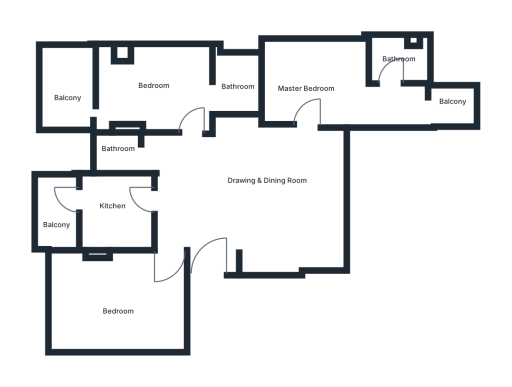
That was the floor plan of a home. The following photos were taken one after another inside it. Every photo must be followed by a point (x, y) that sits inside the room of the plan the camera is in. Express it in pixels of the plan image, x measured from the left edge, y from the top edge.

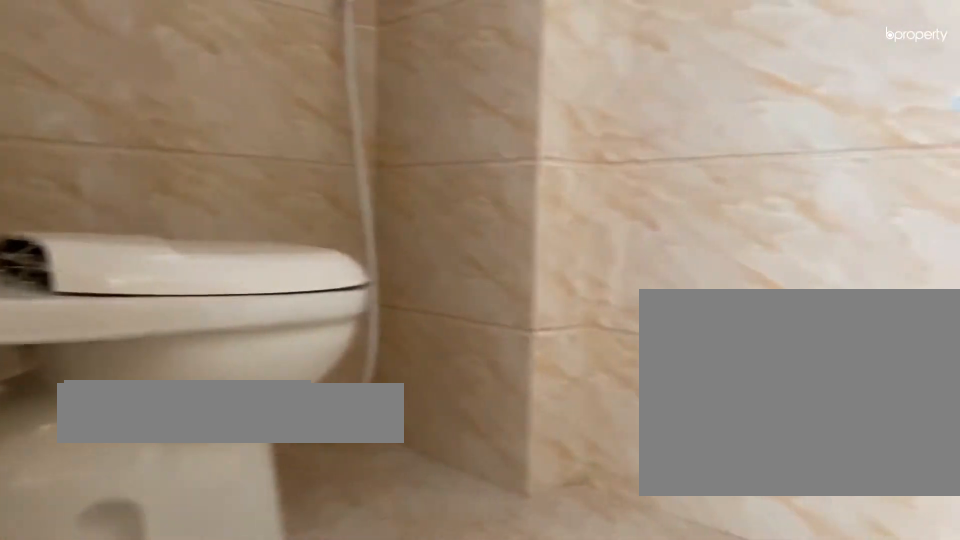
(231, 85)
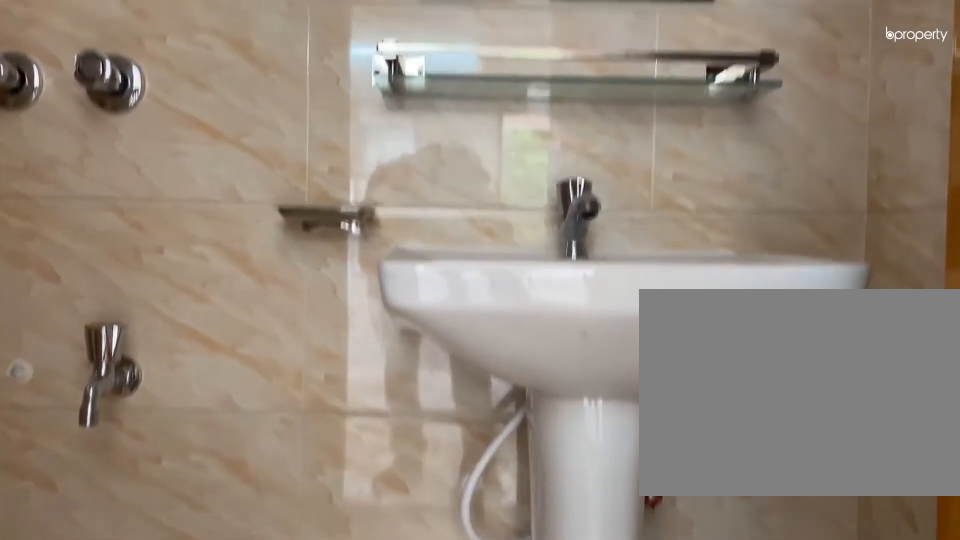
(231, 85)
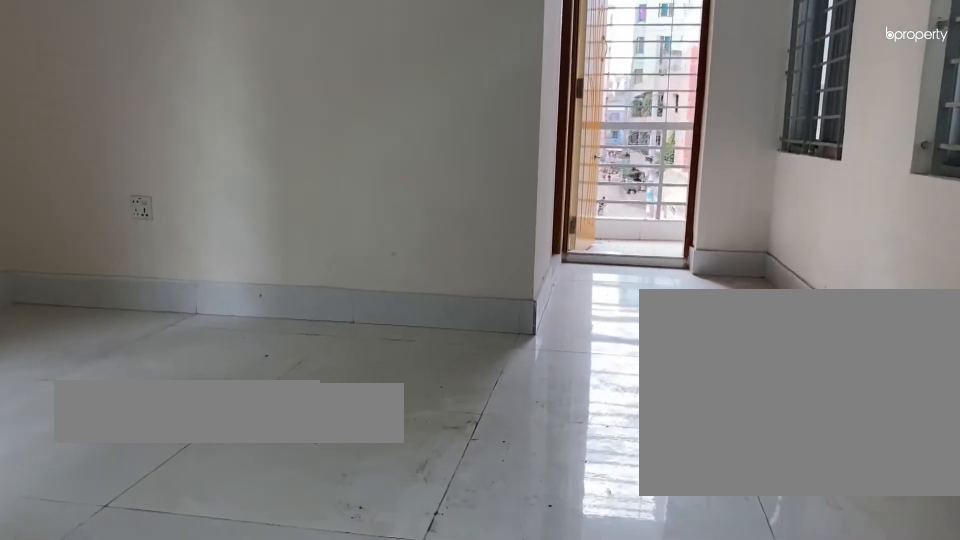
(312, 90)
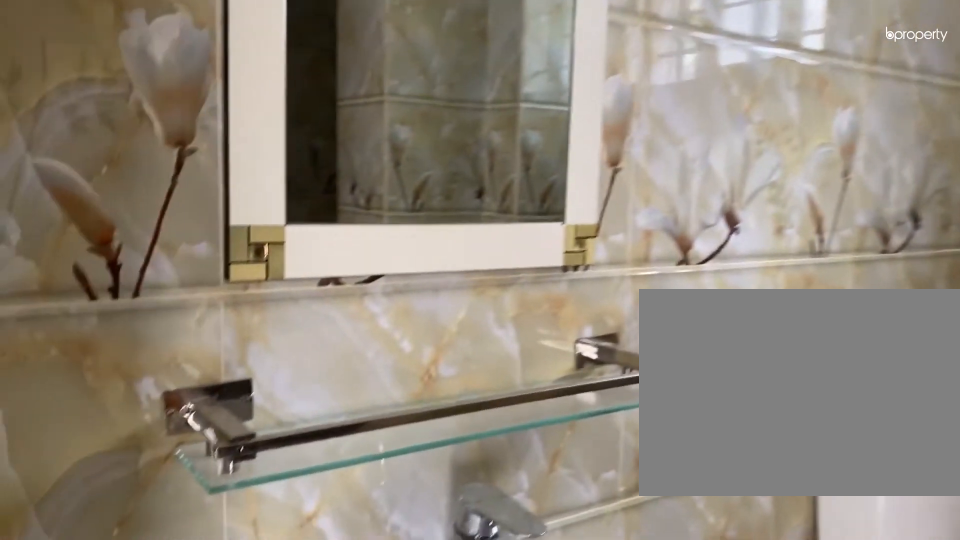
(401, 63)
